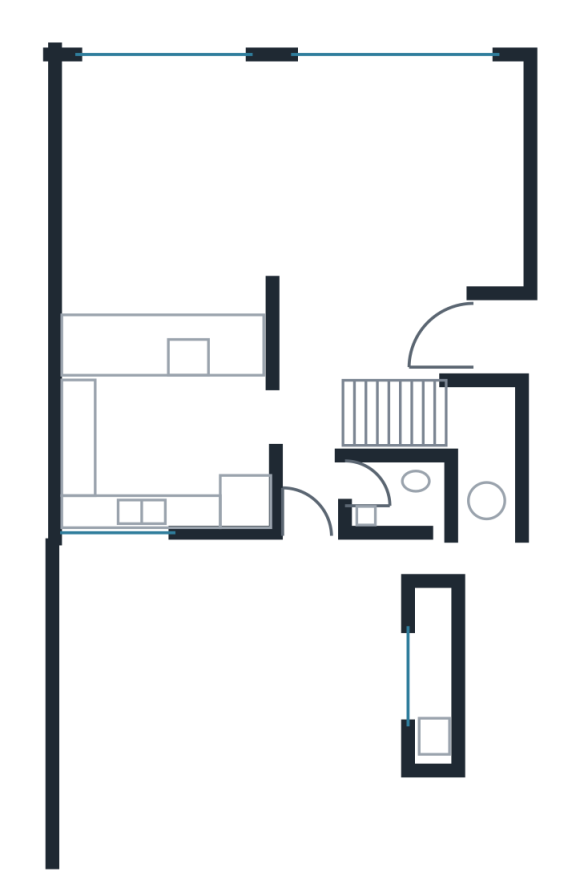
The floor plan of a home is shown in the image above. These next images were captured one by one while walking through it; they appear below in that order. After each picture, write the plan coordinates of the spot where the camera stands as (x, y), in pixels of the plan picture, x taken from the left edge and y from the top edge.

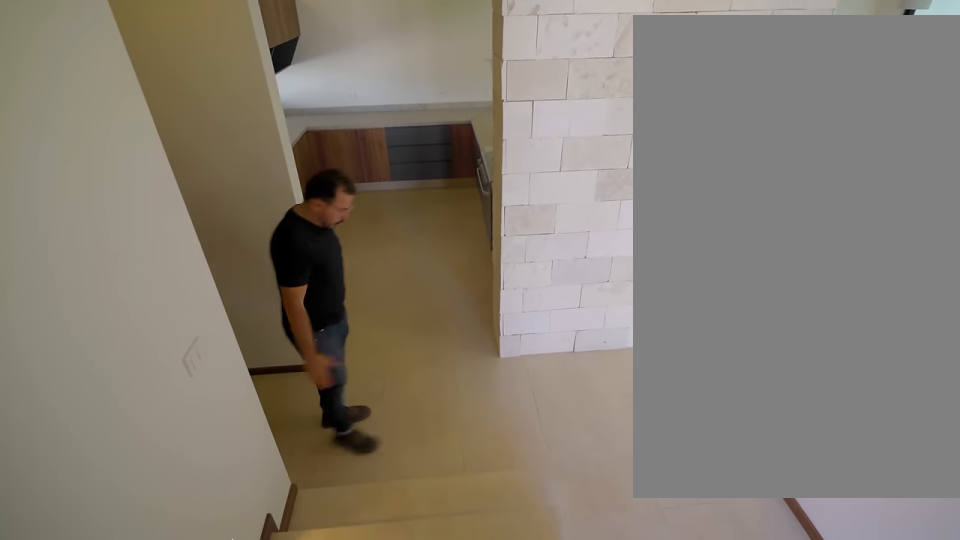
(359, 407)
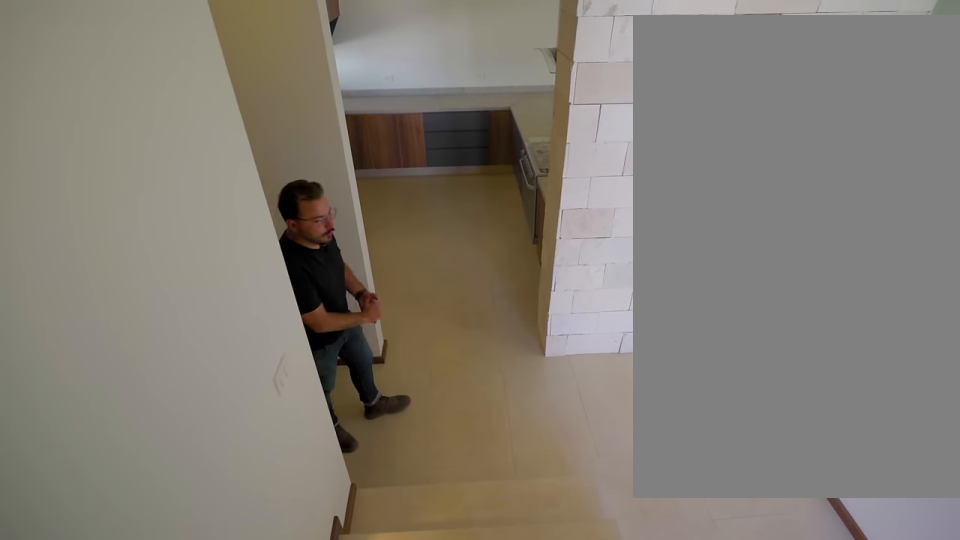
(366, 413)
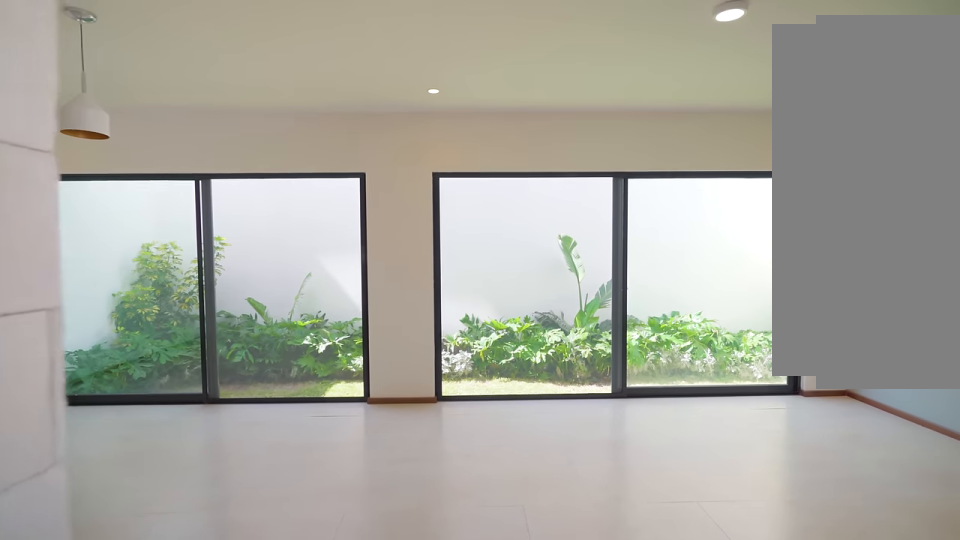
(300, 313)
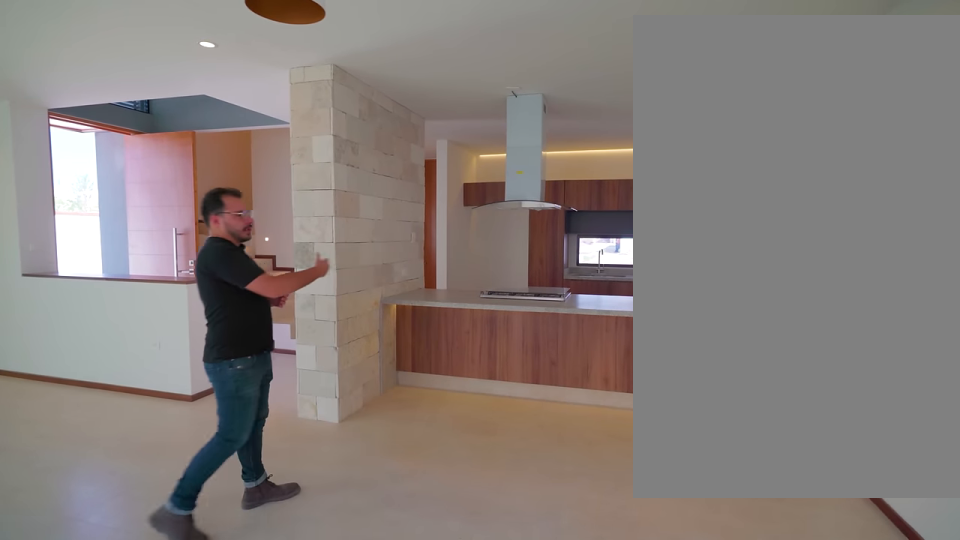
(285, 151)
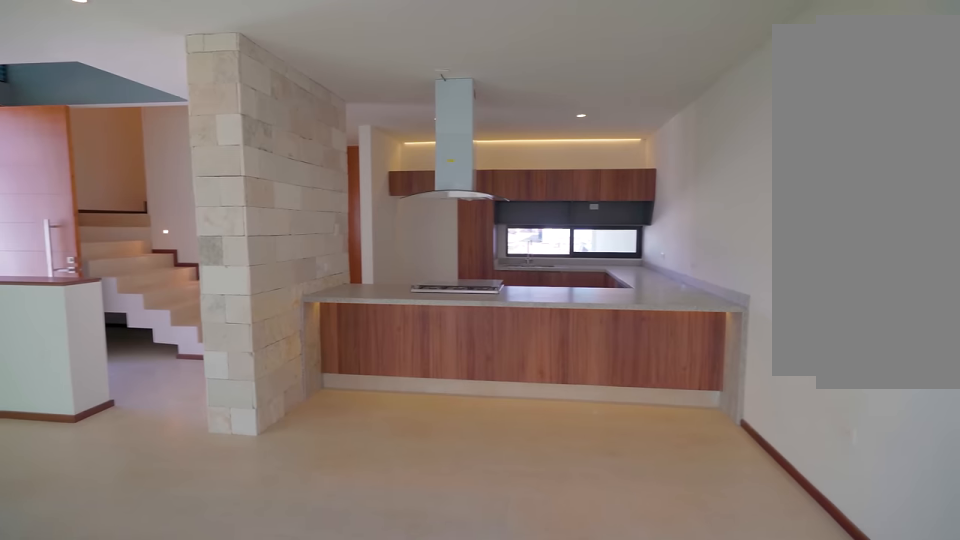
(230, 137)
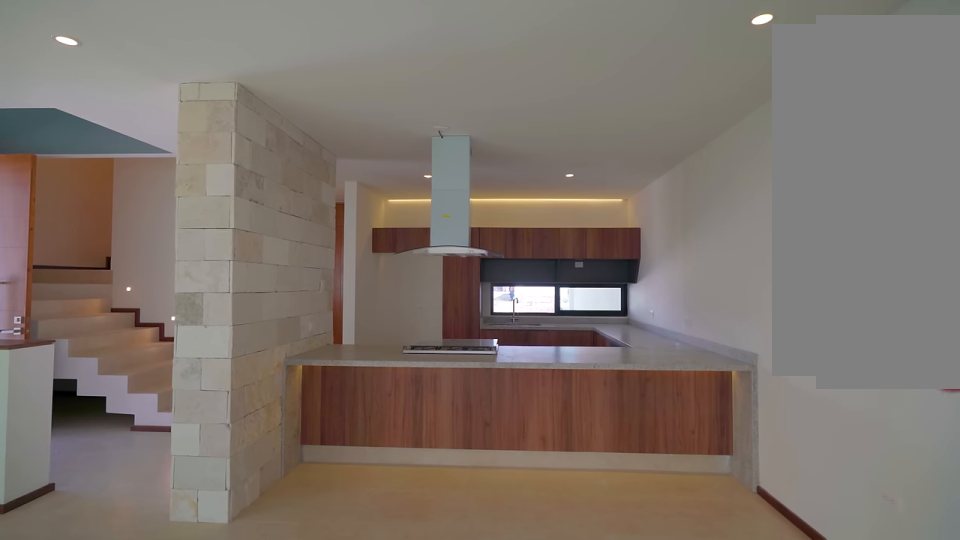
(183, 232)
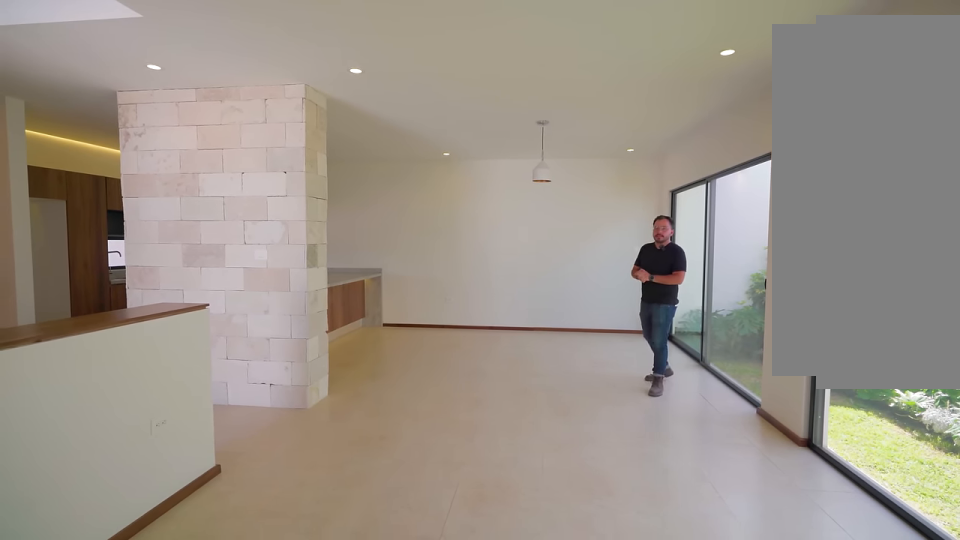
(494, 180)
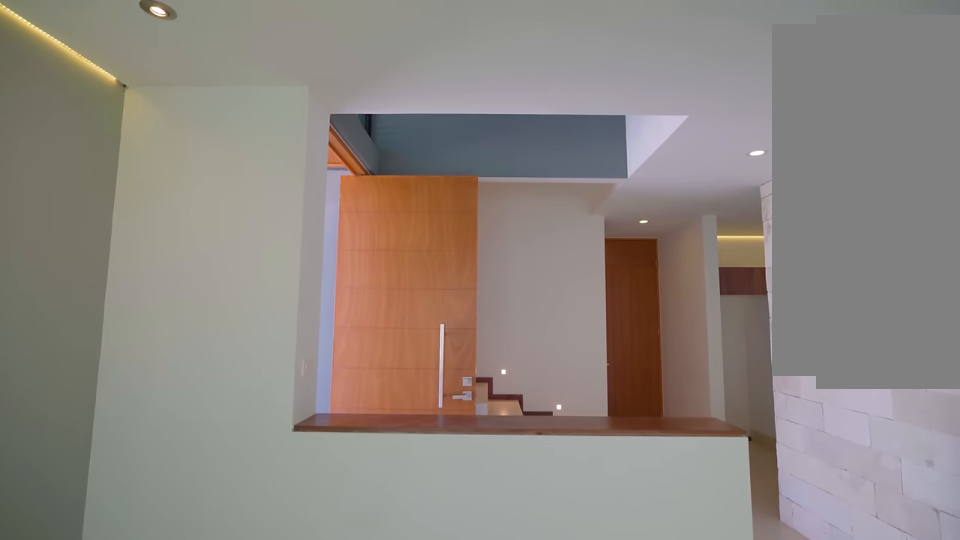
(398, 155)
